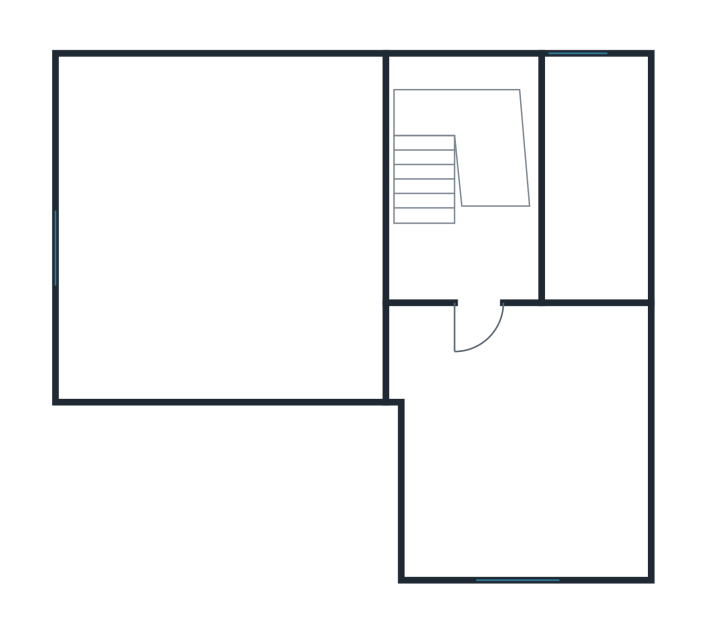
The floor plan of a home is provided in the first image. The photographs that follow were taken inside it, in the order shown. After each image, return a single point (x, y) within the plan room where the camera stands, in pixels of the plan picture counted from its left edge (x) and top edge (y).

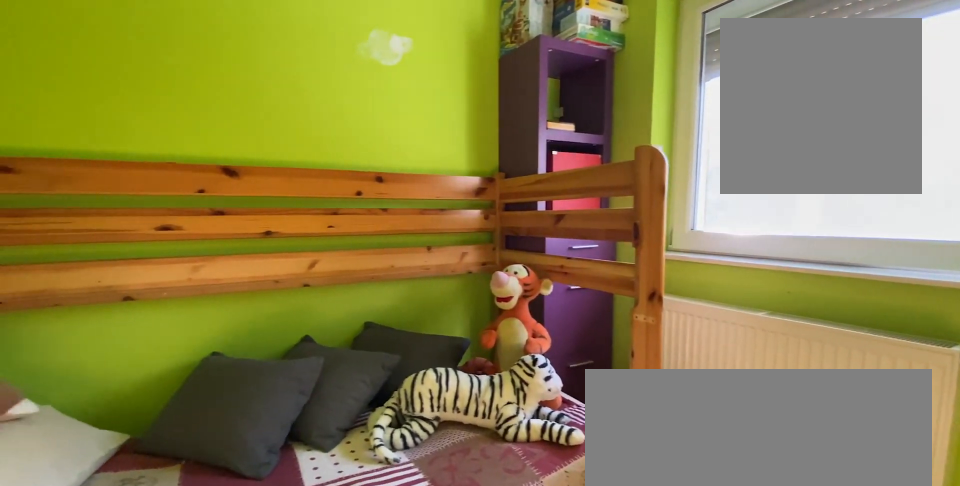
(505, 467)
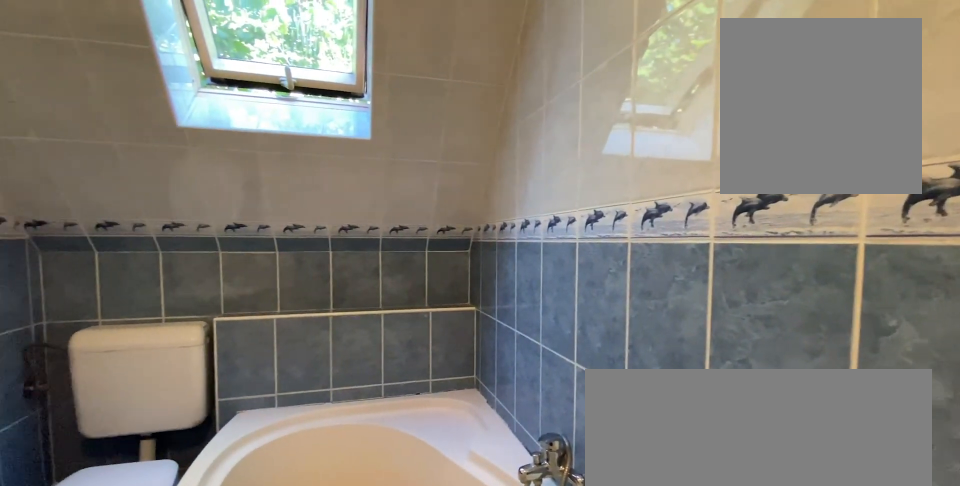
(581, 192)
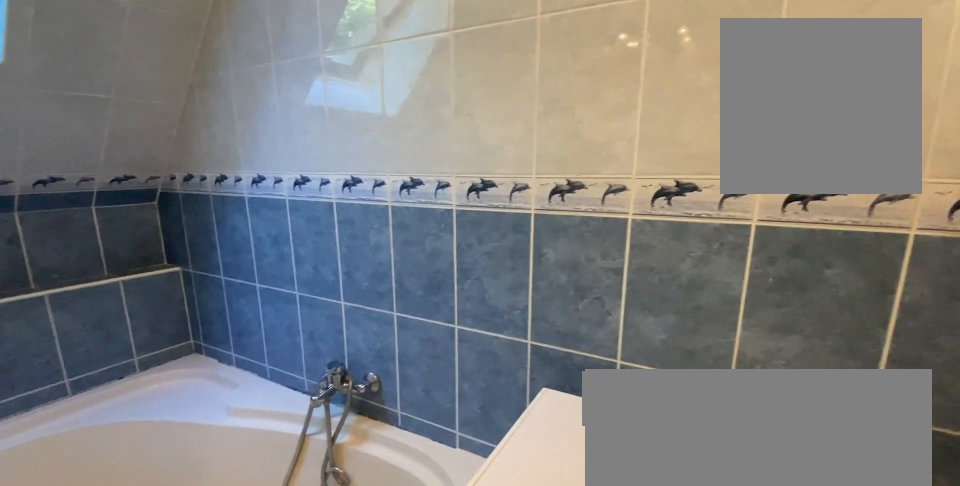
(581, 192)
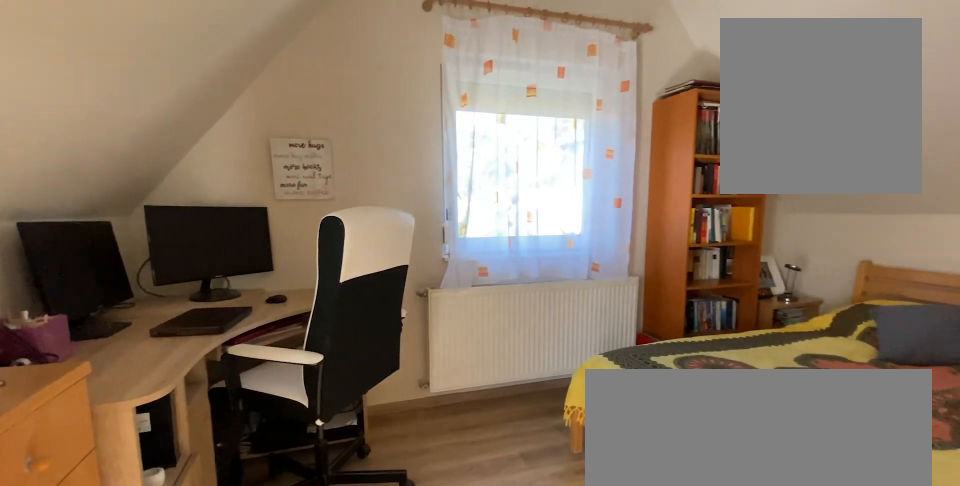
(221, 245)
